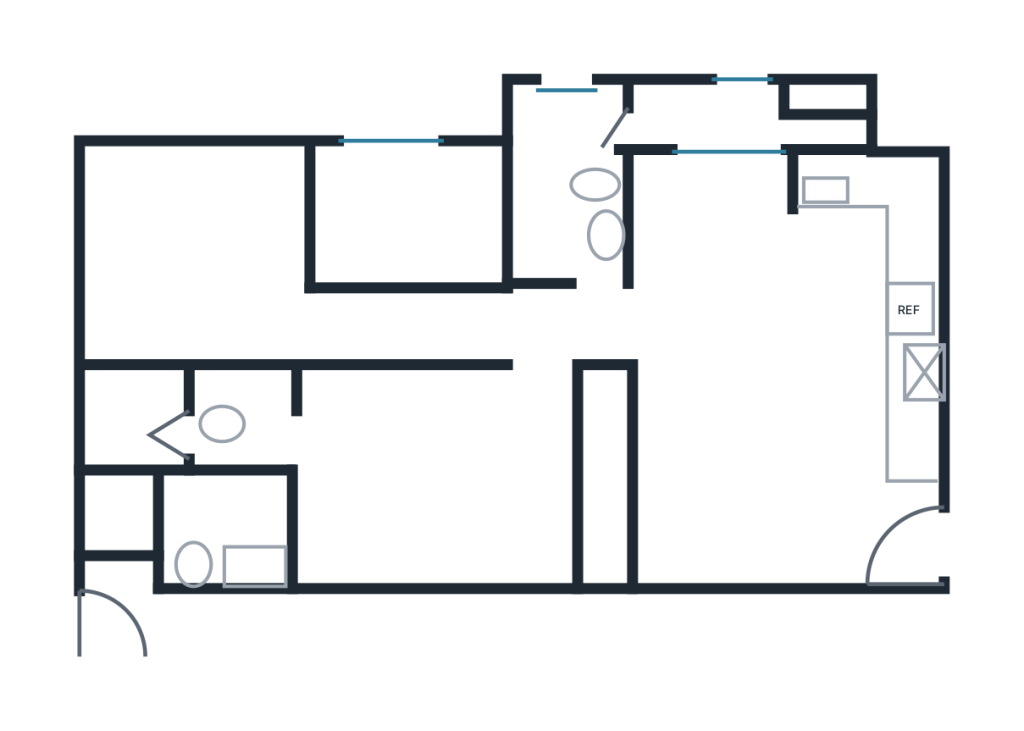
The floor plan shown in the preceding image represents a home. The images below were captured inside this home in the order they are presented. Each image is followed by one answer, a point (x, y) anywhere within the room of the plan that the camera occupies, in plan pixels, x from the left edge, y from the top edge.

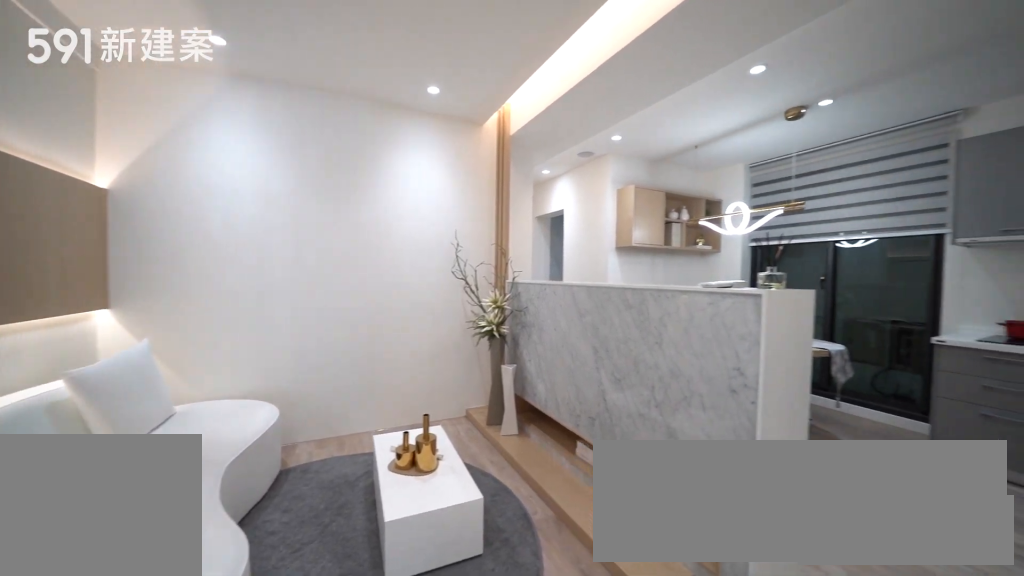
(787, 483)
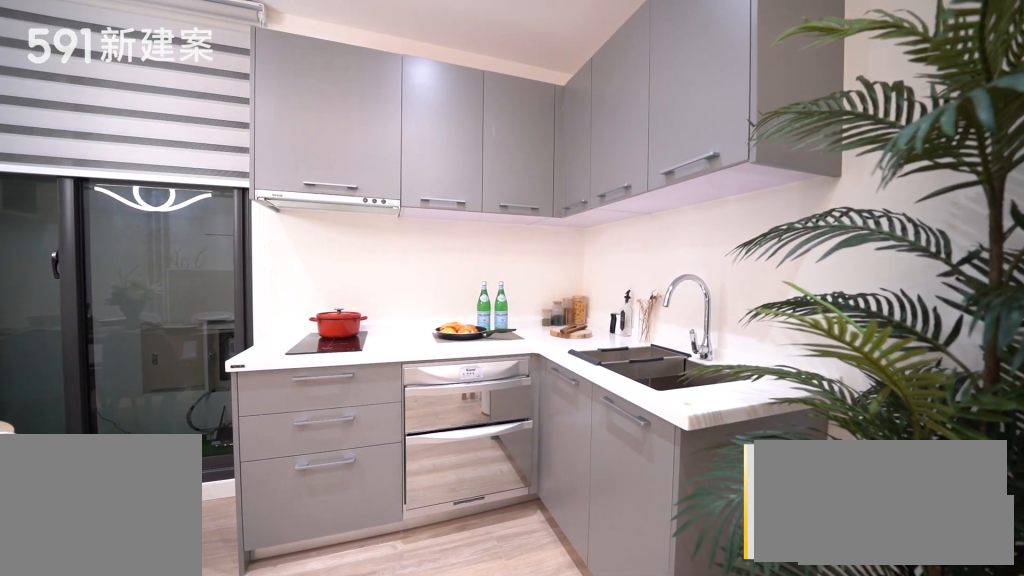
(865, 241)
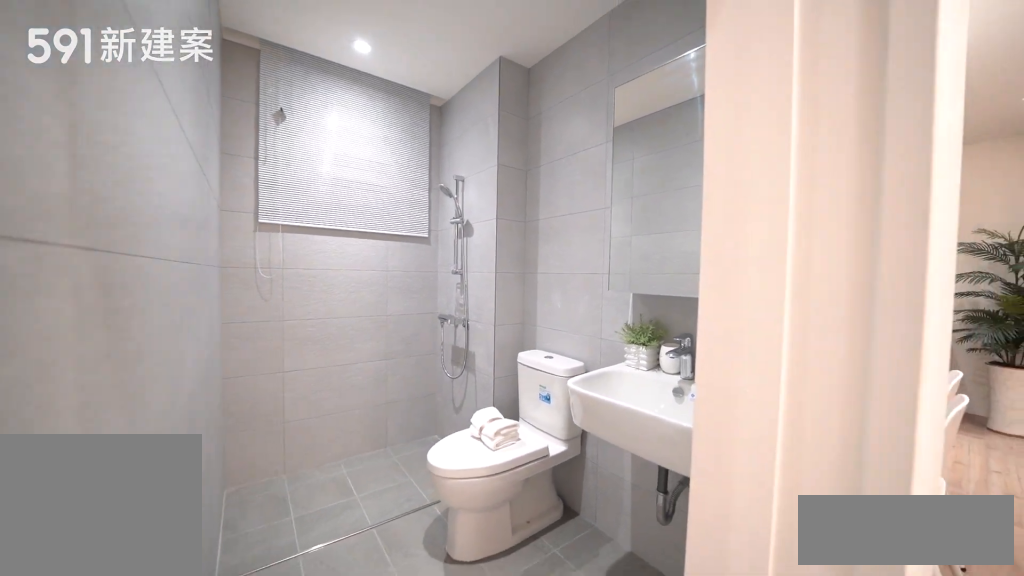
(564, 177)
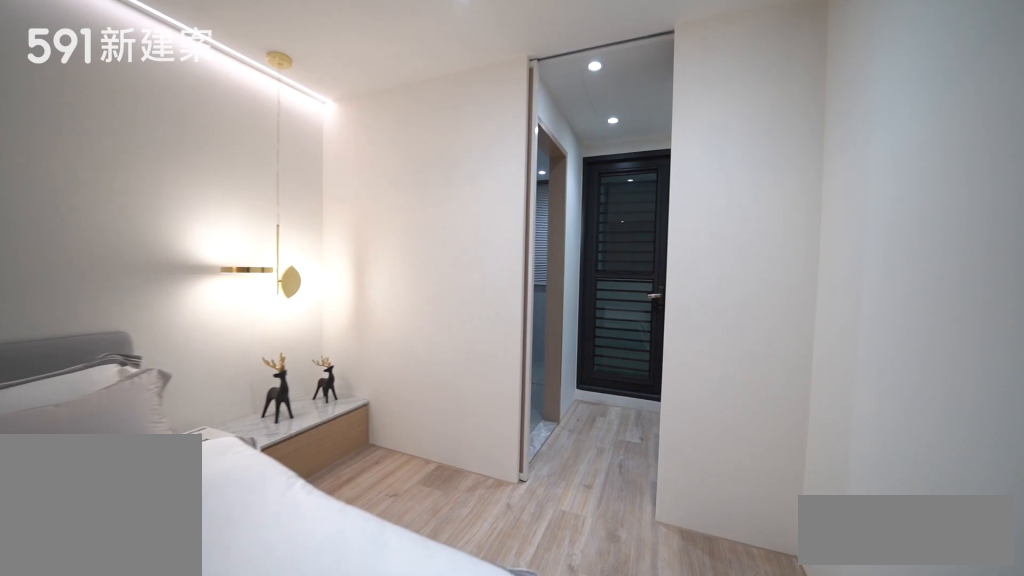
(429, 472)
